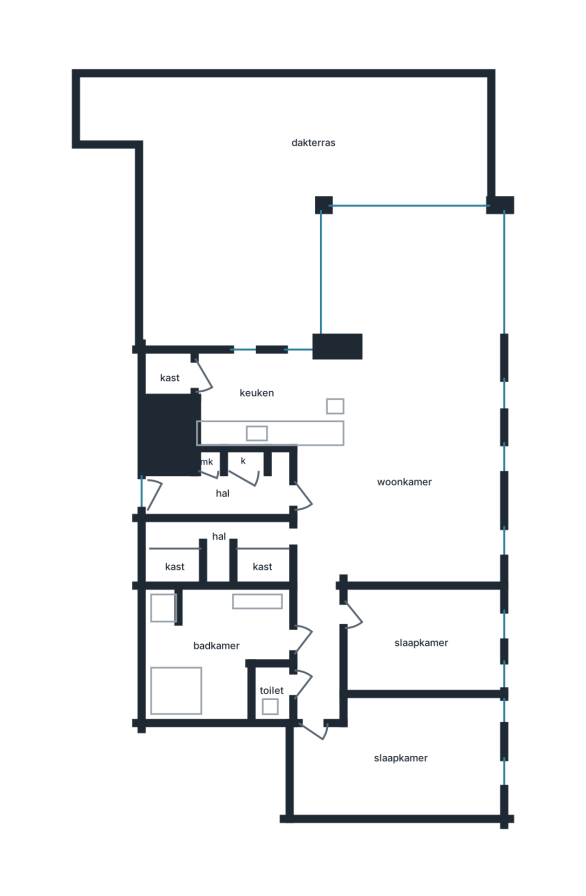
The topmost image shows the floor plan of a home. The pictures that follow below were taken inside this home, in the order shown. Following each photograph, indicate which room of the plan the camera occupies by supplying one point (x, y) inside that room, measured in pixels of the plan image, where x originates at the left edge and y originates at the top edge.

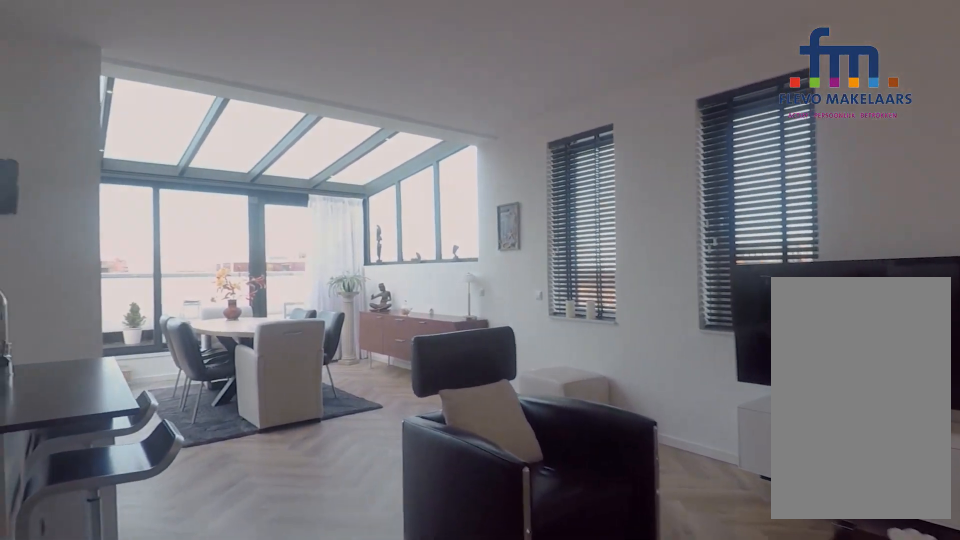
(401, 414)
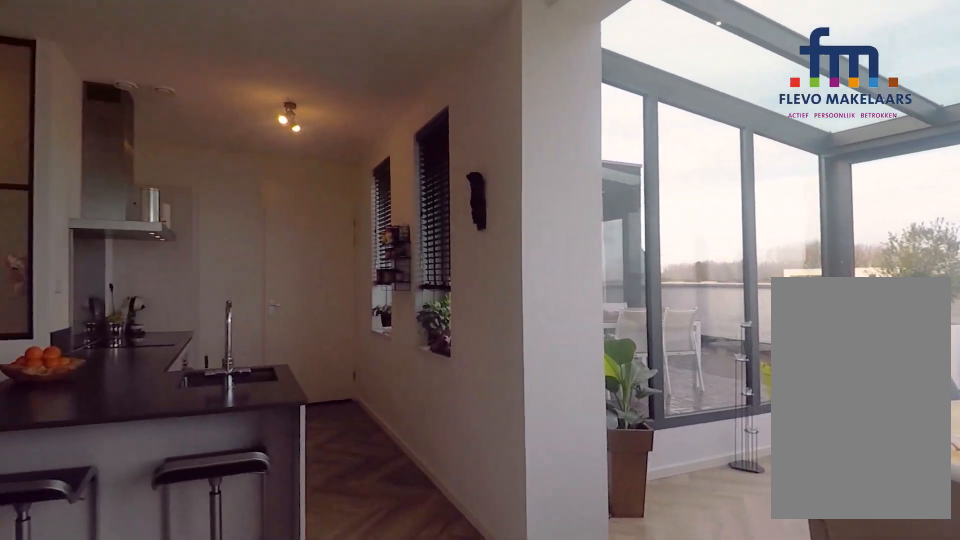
(401, 414)
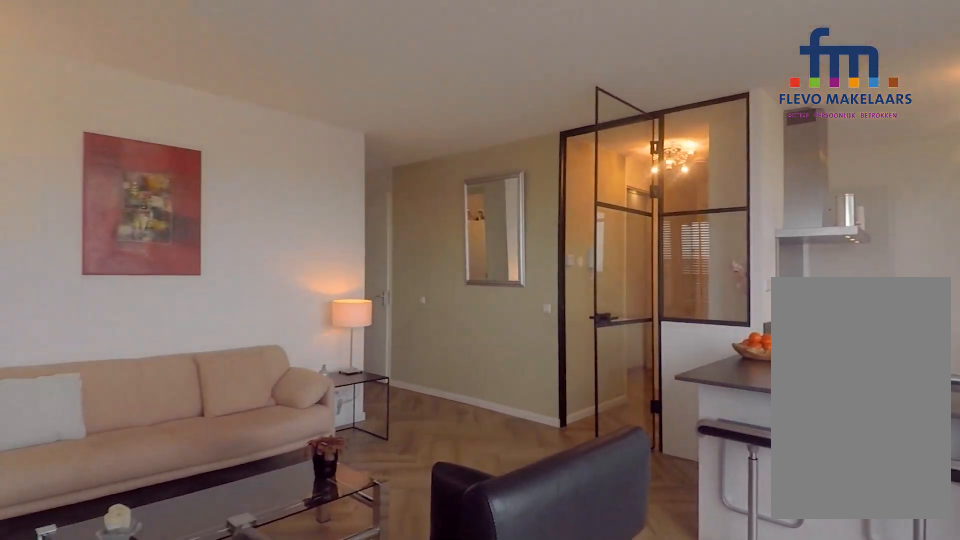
(401, 414)
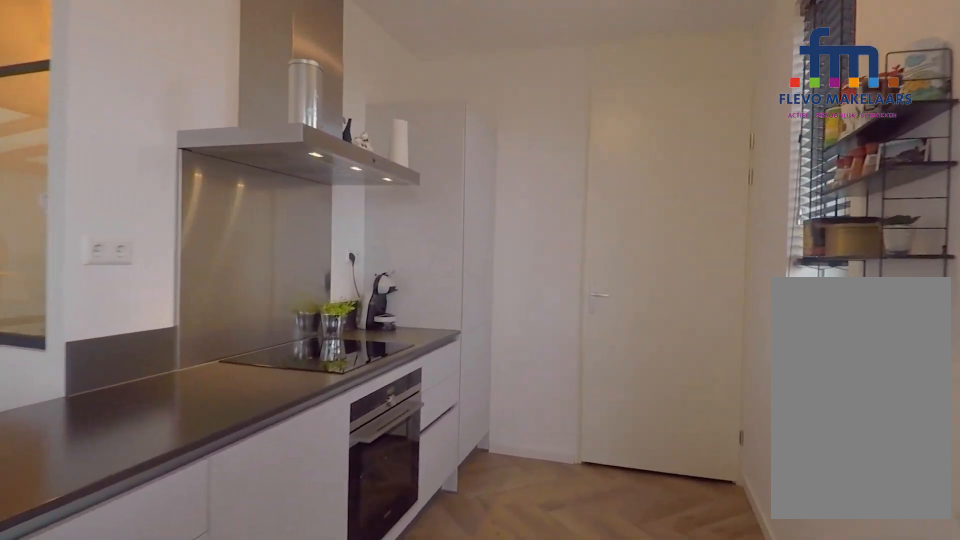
(277, 401)
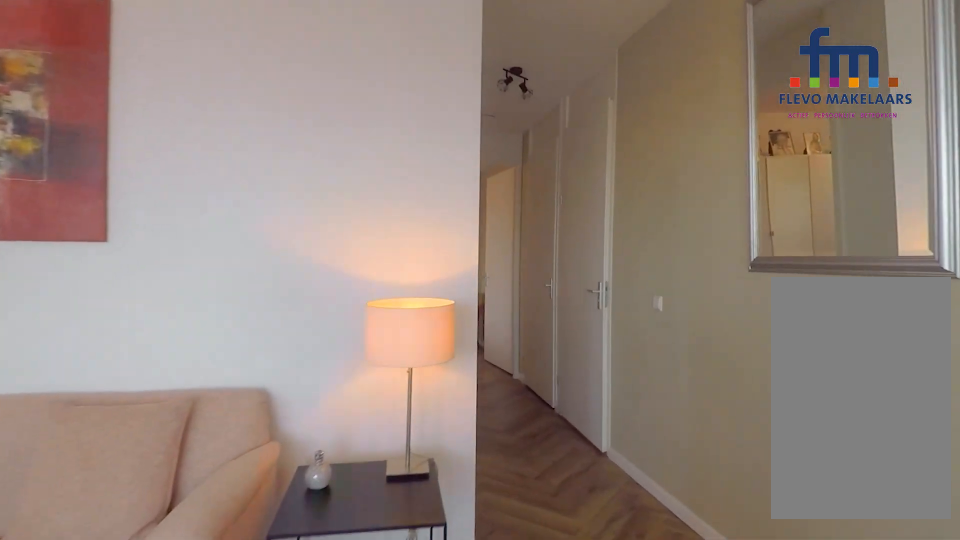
(405, 423)
